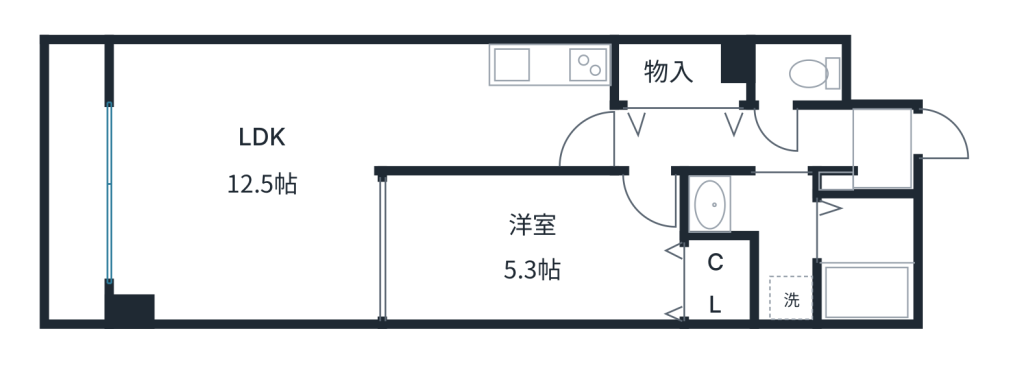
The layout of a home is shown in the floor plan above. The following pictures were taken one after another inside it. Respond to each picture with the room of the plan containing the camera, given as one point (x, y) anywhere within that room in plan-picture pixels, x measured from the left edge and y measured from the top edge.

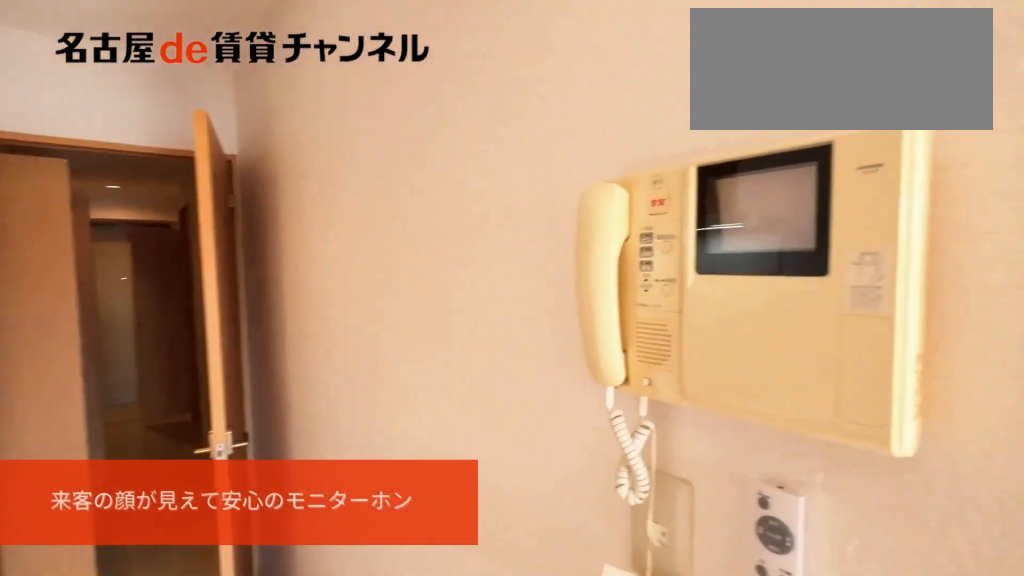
(492, 128)
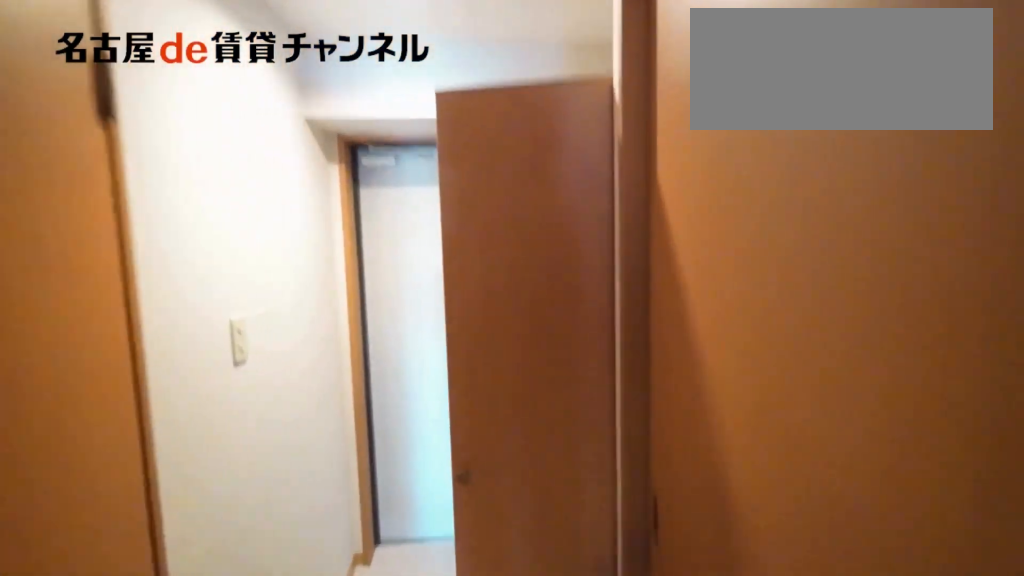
(736, 140)
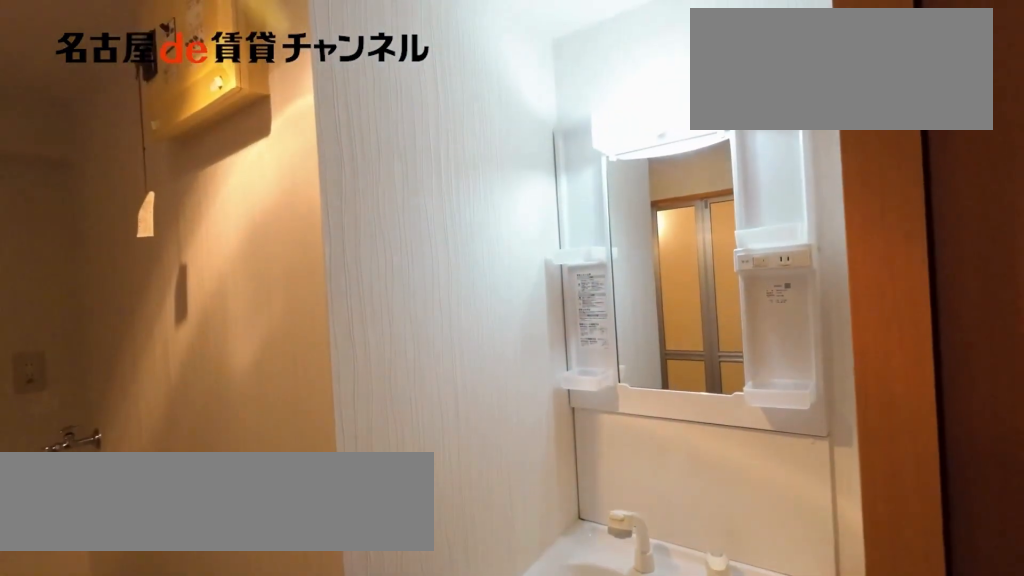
(763, 235)
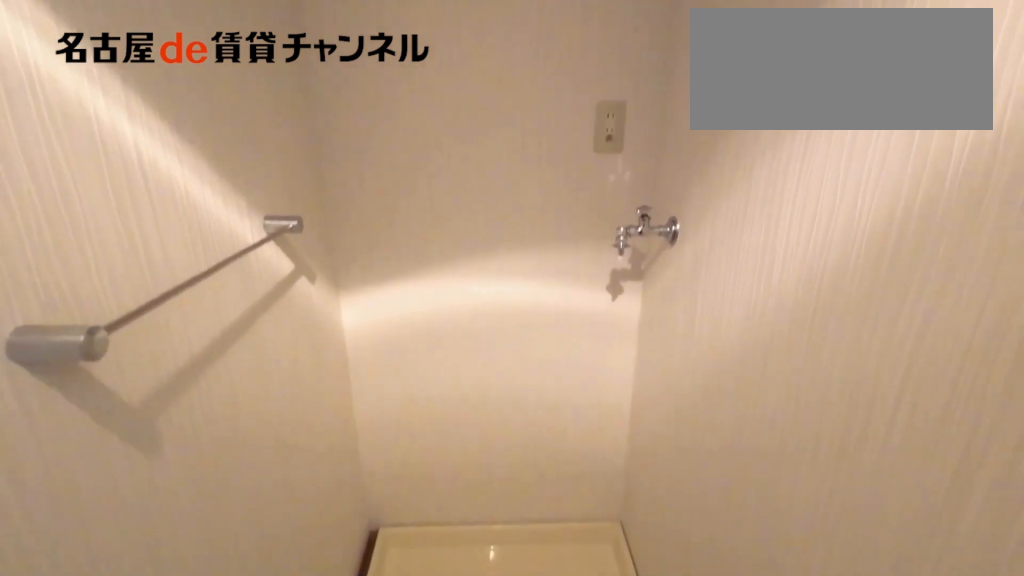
(763, 235)
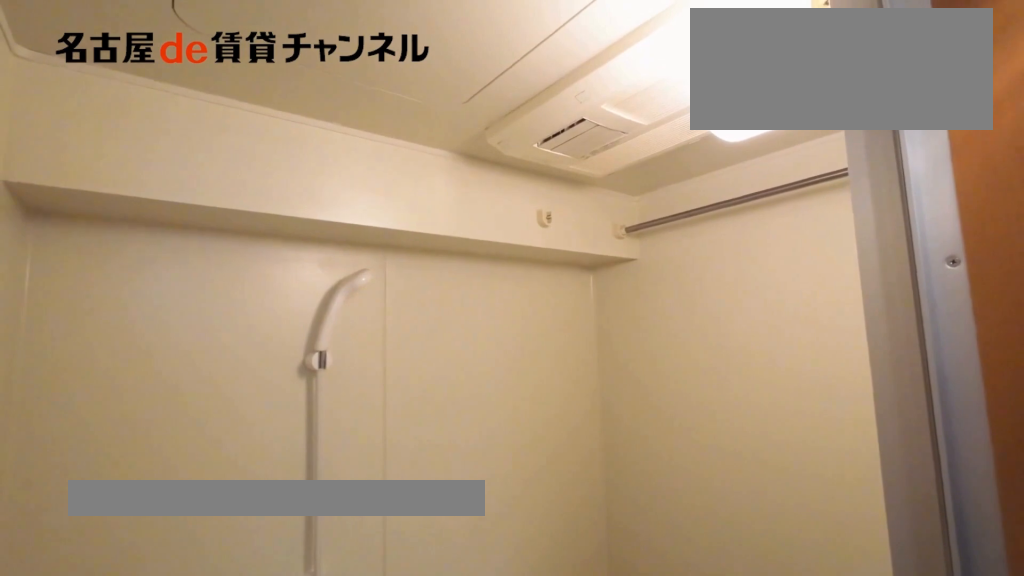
(866, 259)
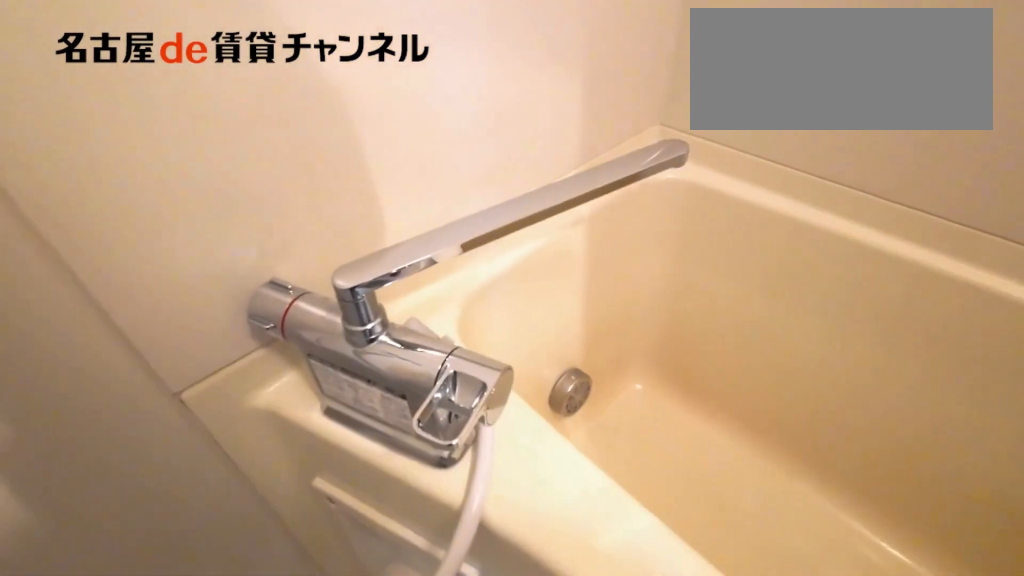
(866, 259)
